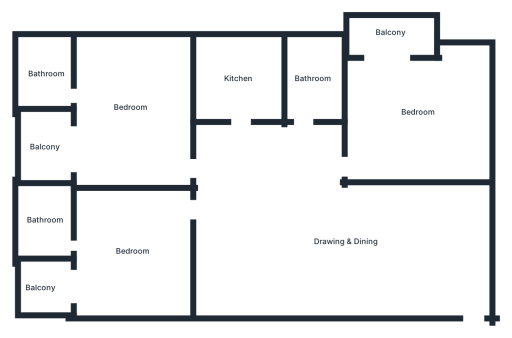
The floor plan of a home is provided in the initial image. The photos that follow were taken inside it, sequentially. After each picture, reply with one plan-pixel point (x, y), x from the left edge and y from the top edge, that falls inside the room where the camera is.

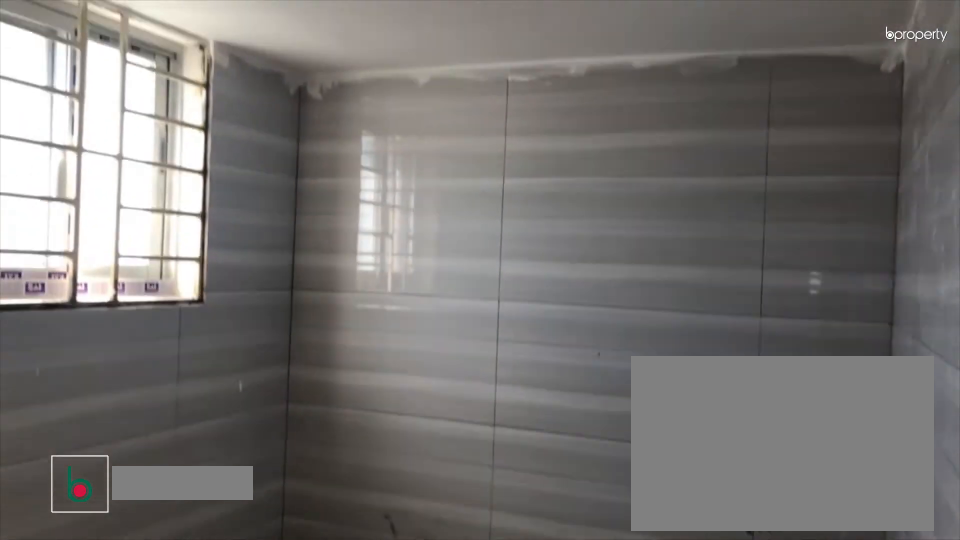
(48, 72)
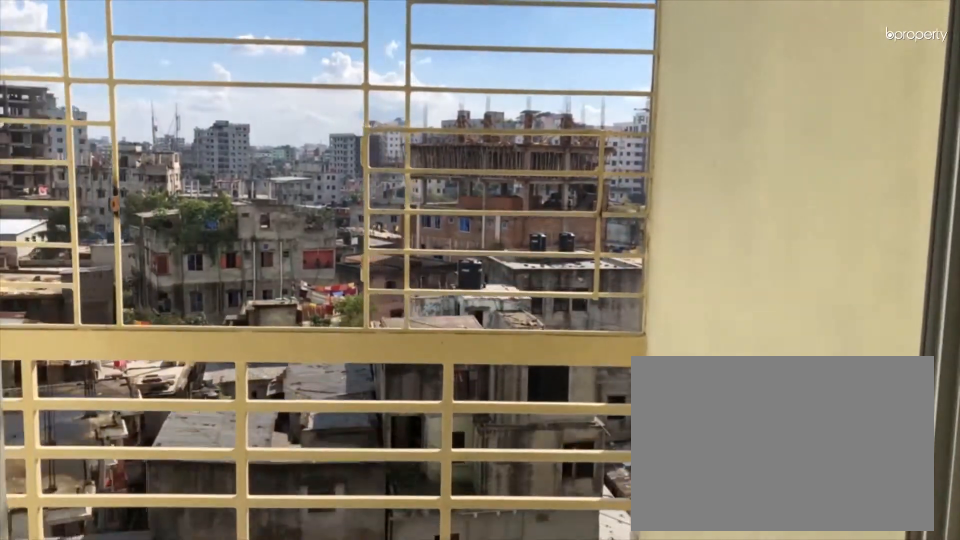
(43, 149)
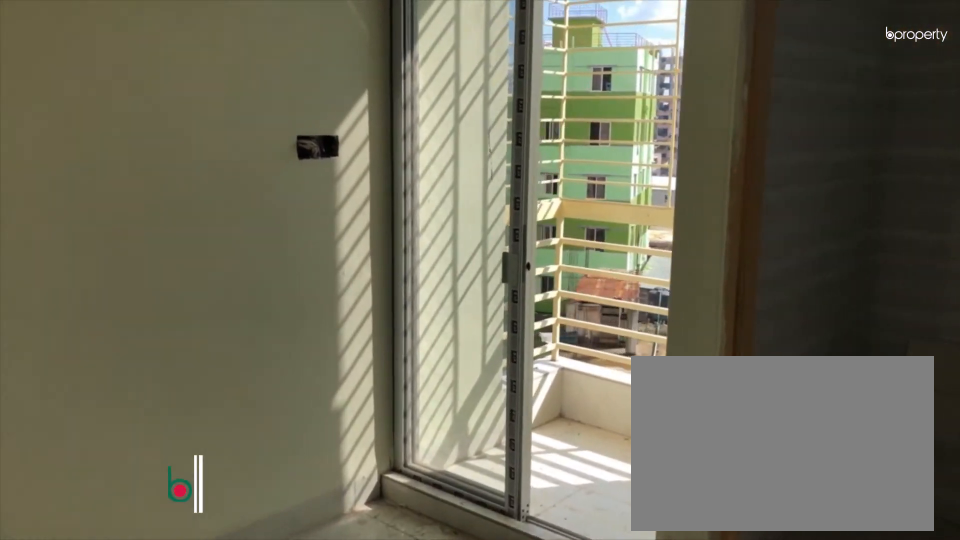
(131, 249)
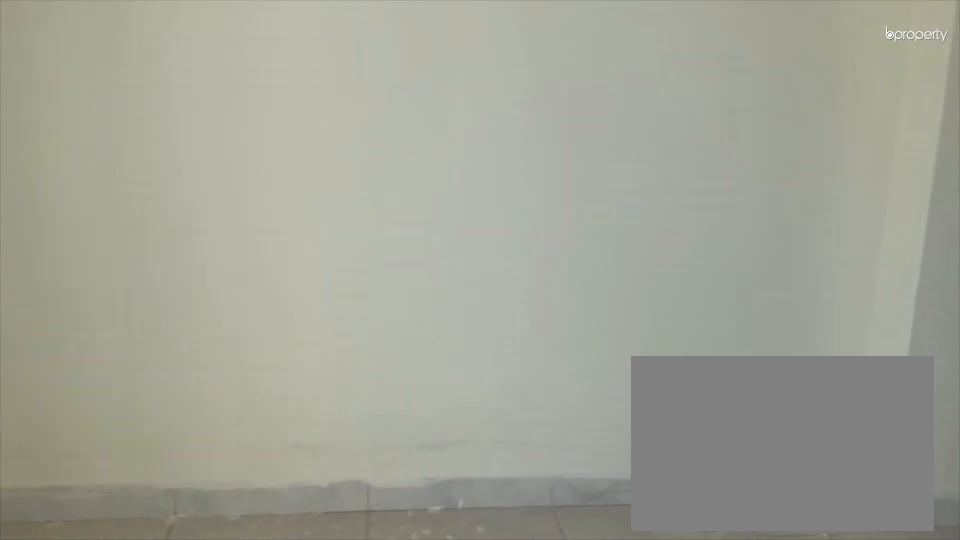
(131, 249)
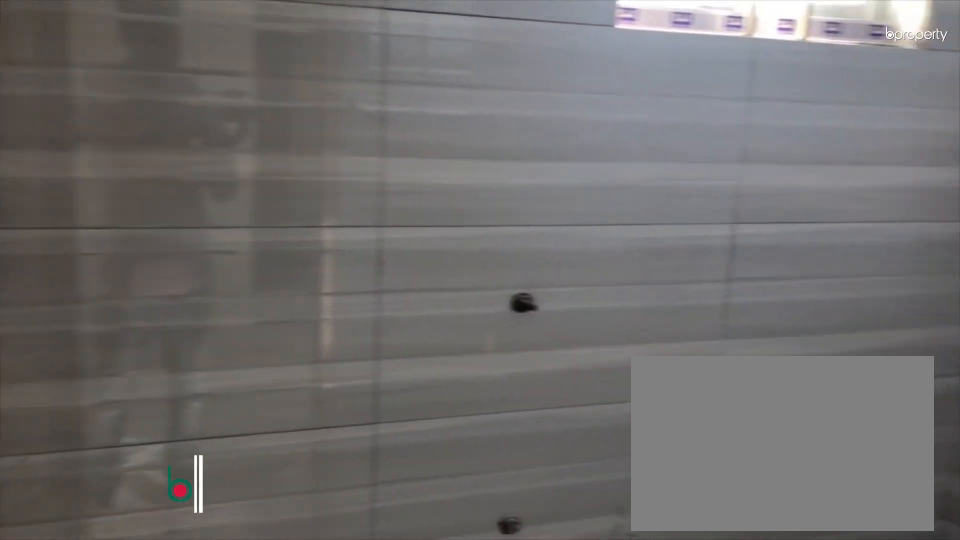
(47, 218)
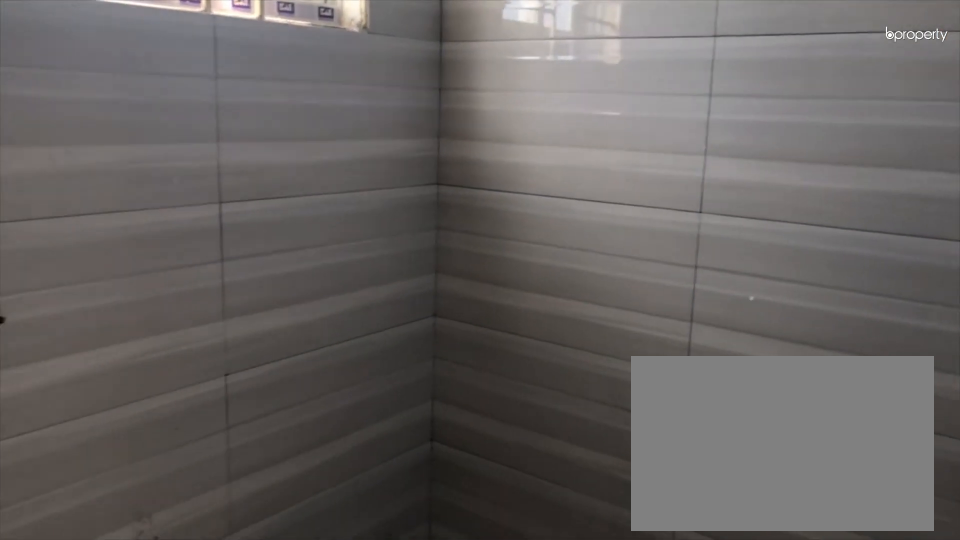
(47, 218)
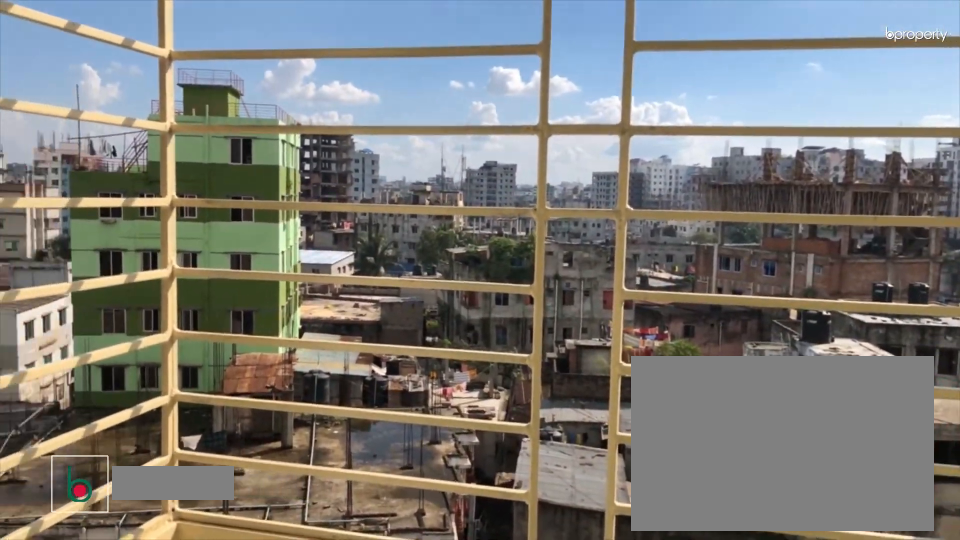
(40, 288)
